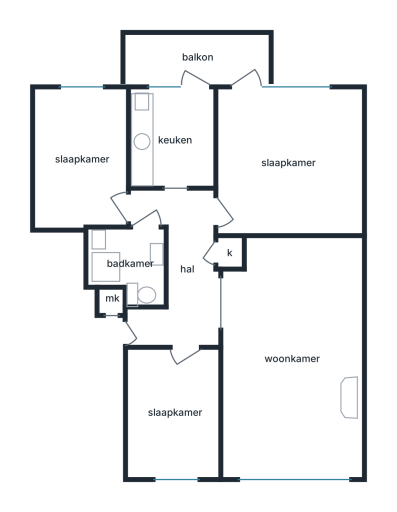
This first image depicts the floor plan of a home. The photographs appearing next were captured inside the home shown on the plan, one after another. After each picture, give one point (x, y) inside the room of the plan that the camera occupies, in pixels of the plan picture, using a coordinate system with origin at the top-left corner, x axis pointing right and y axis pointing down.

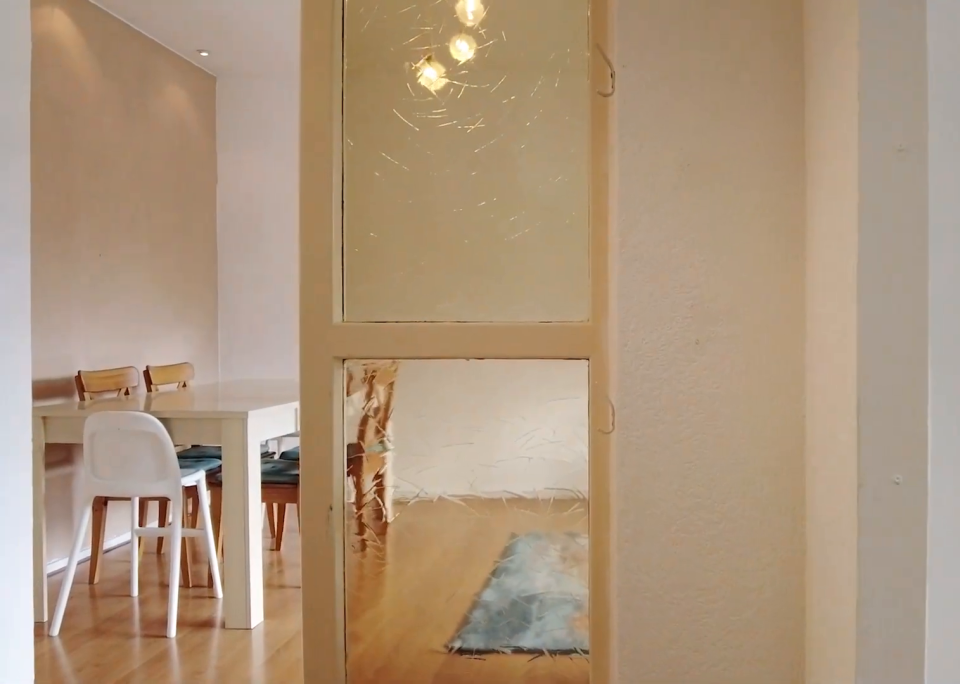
(181, 268)
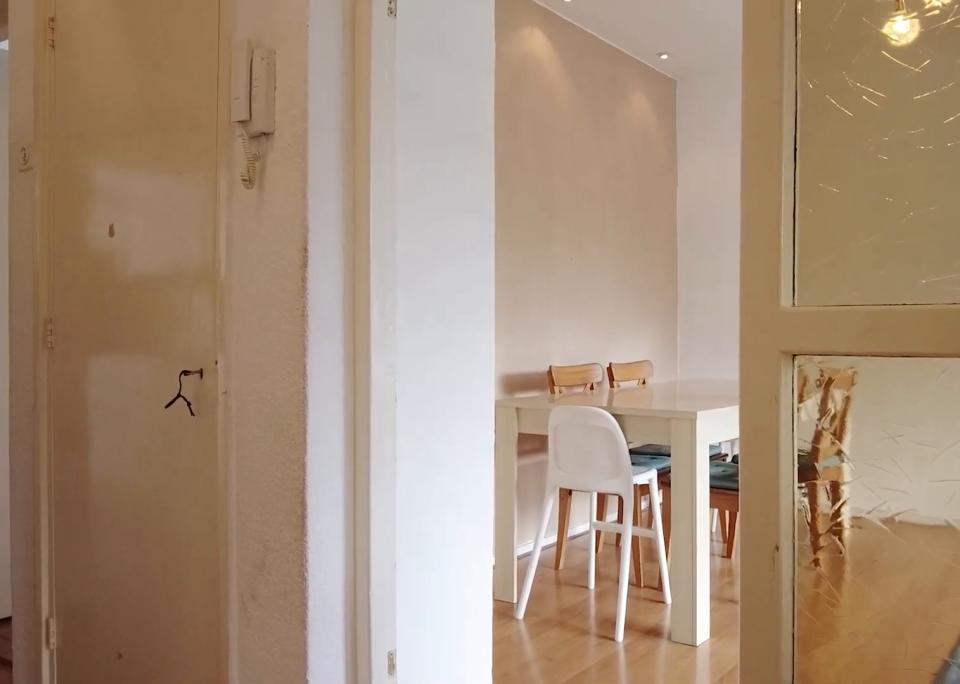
(181, 268)
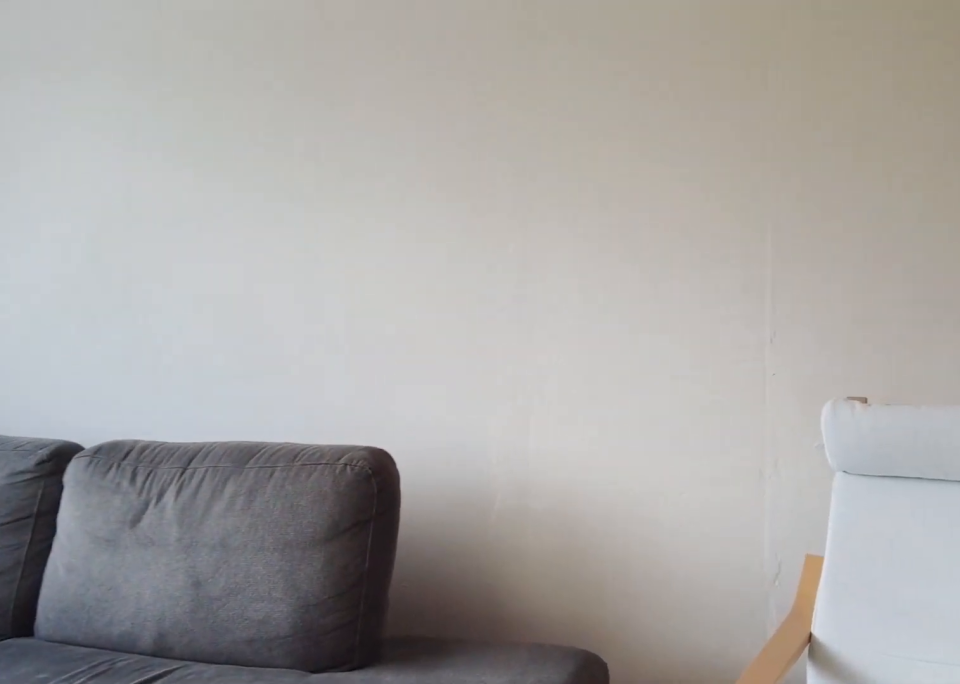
(291, 357)
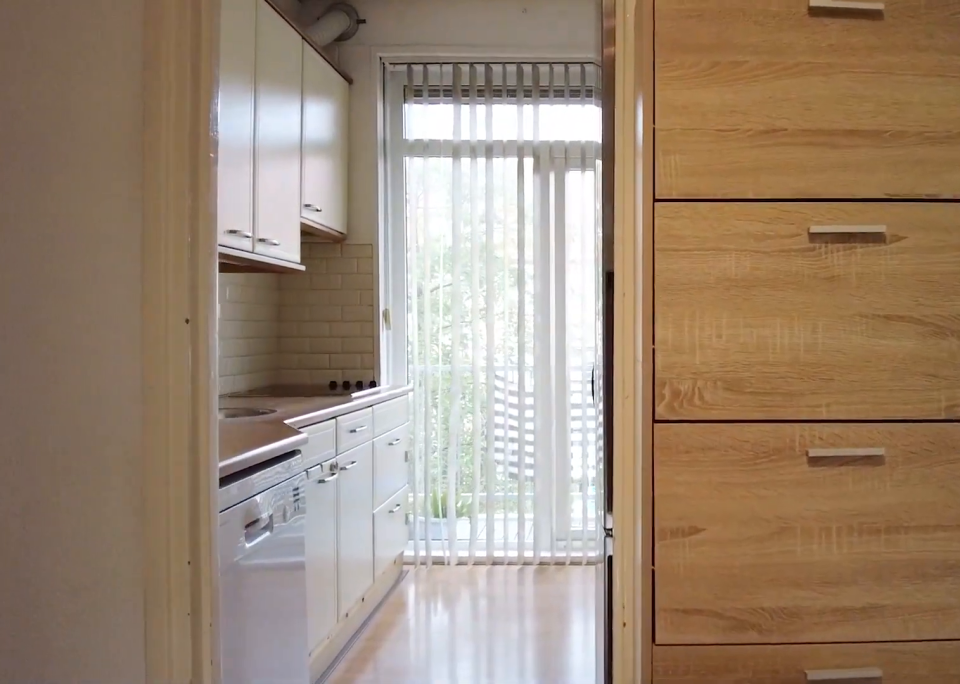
(181, 268)
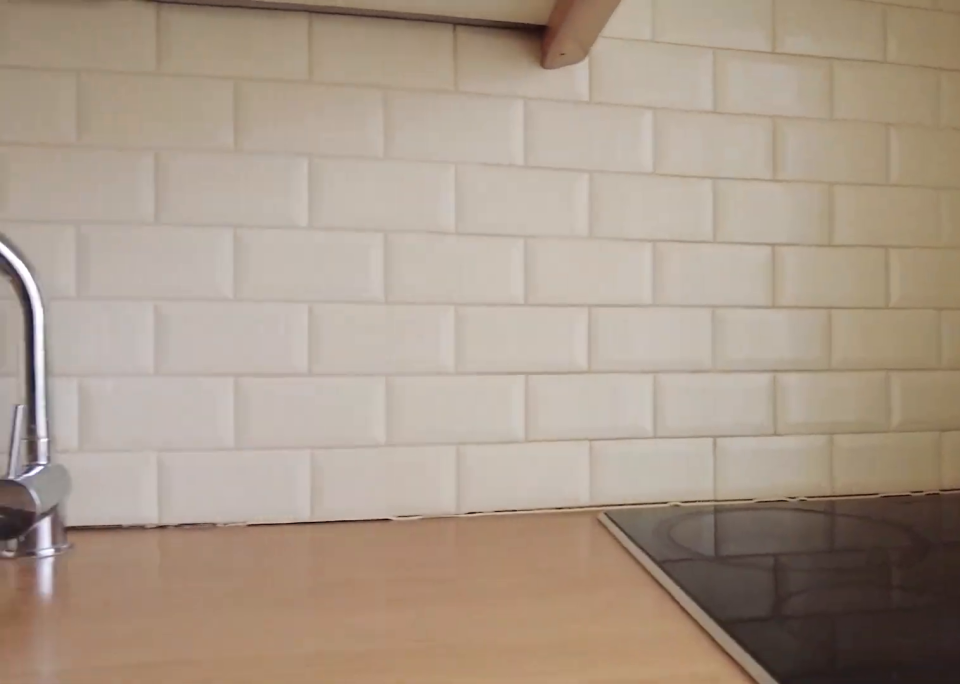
(173, 140)
